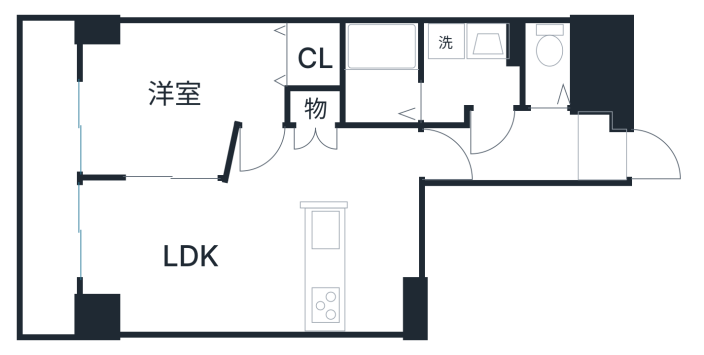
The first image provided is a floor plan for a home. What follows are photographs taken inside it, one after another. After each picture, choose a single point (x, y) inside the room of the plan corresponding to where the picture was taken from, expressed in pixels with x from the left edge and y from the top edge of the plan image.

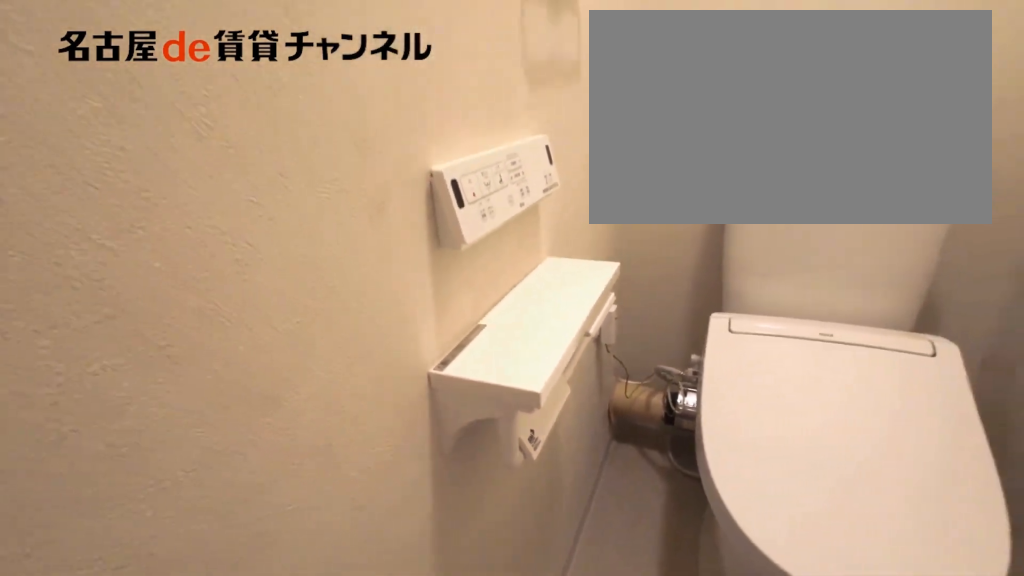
(549, 67)
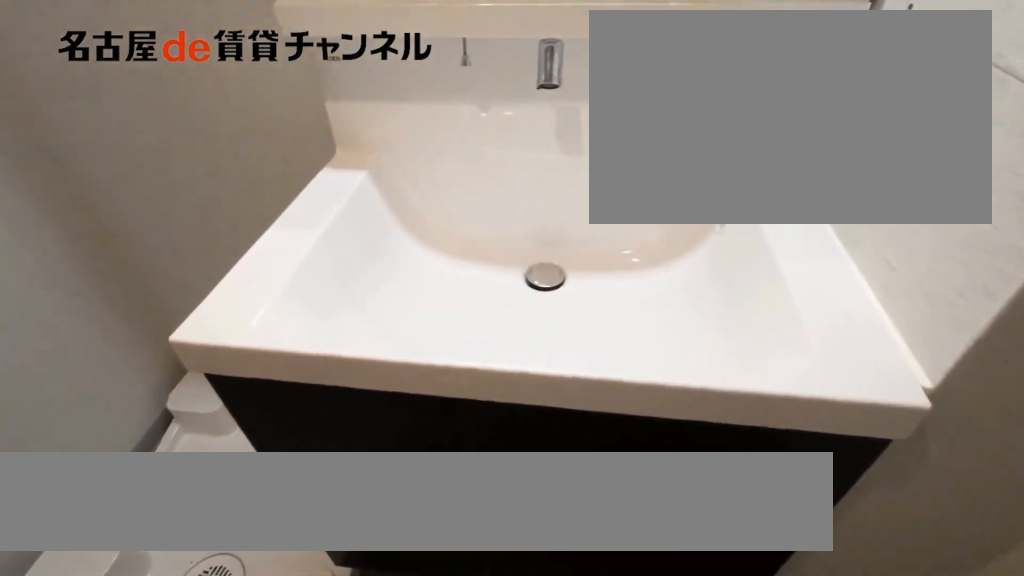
(471, 68)
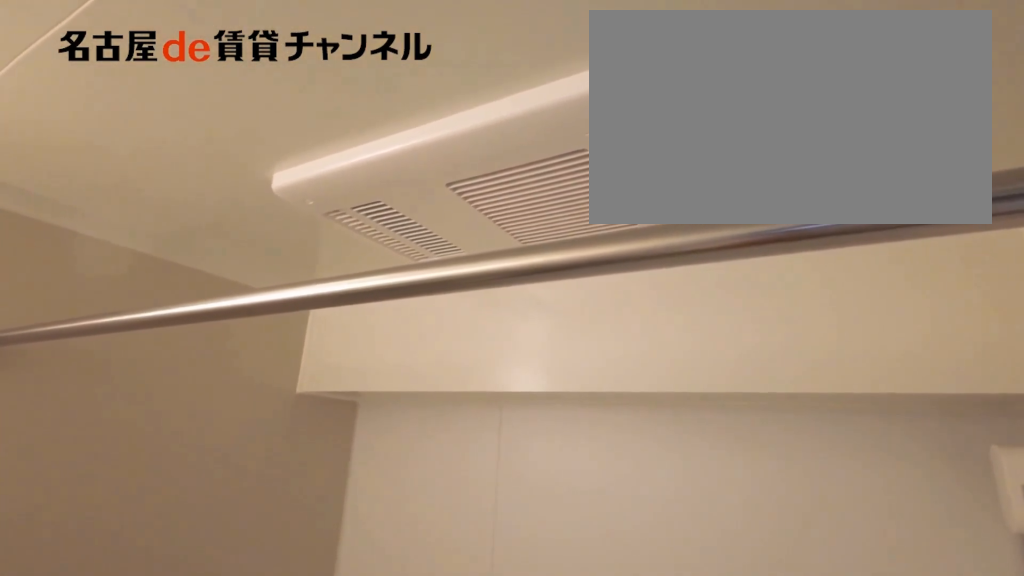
(379, 75)
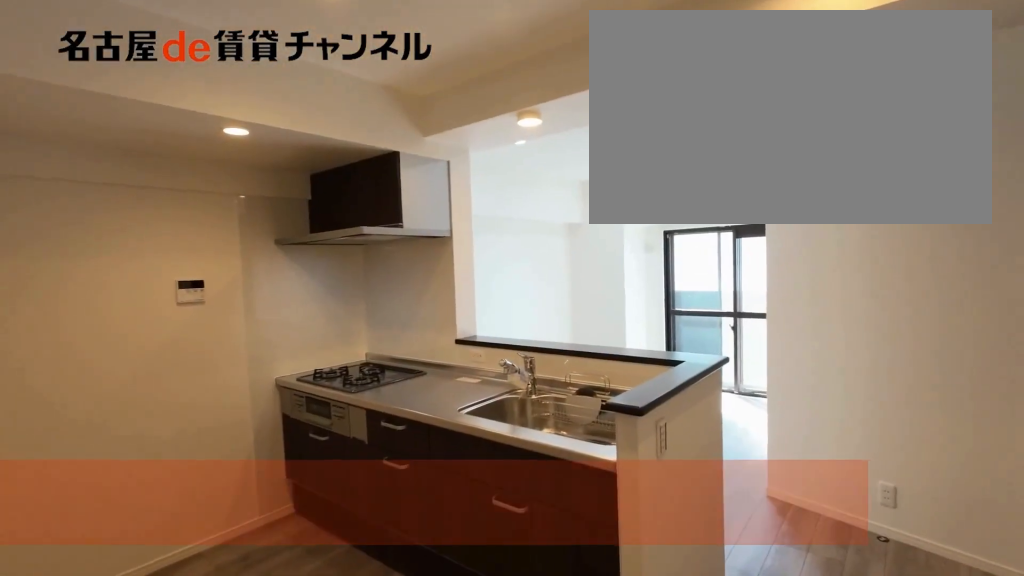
(360, 271)
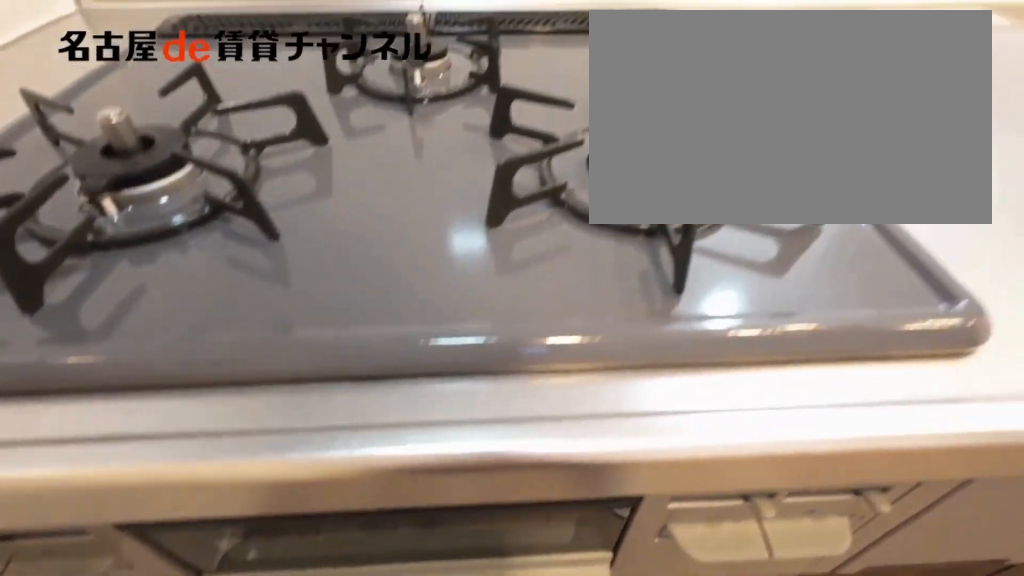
(360, 271)
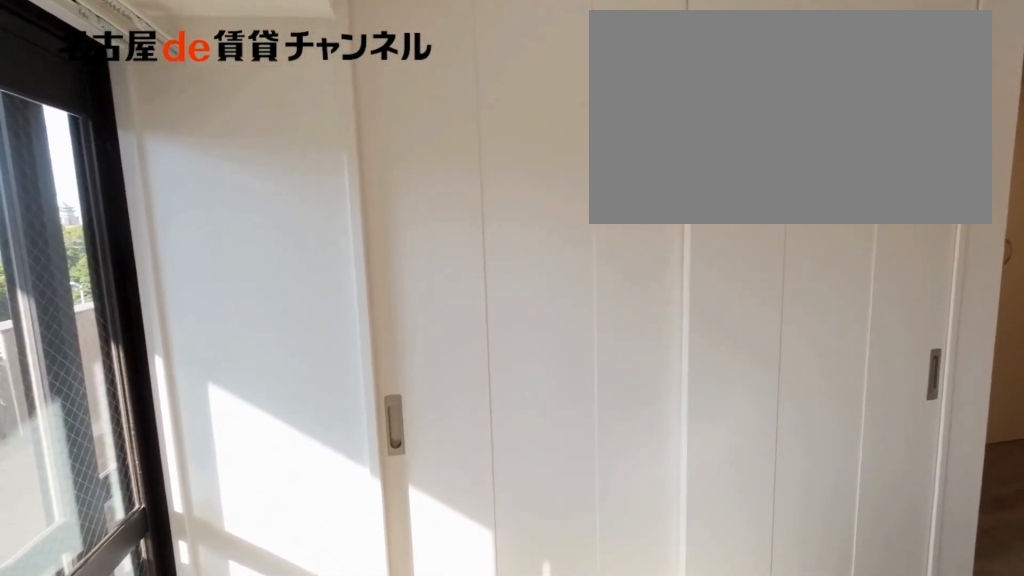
(189, 257)
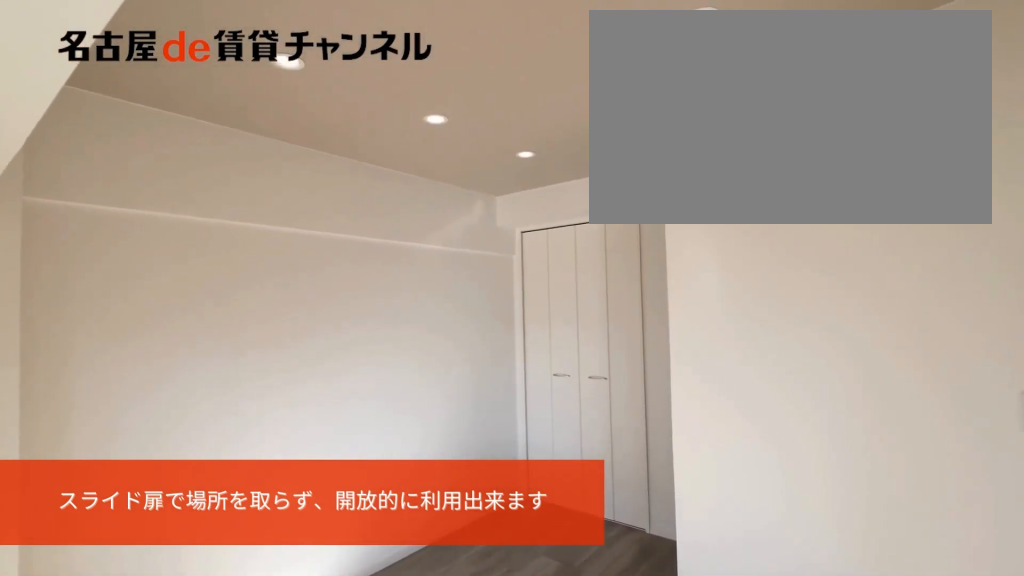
(175, 94)
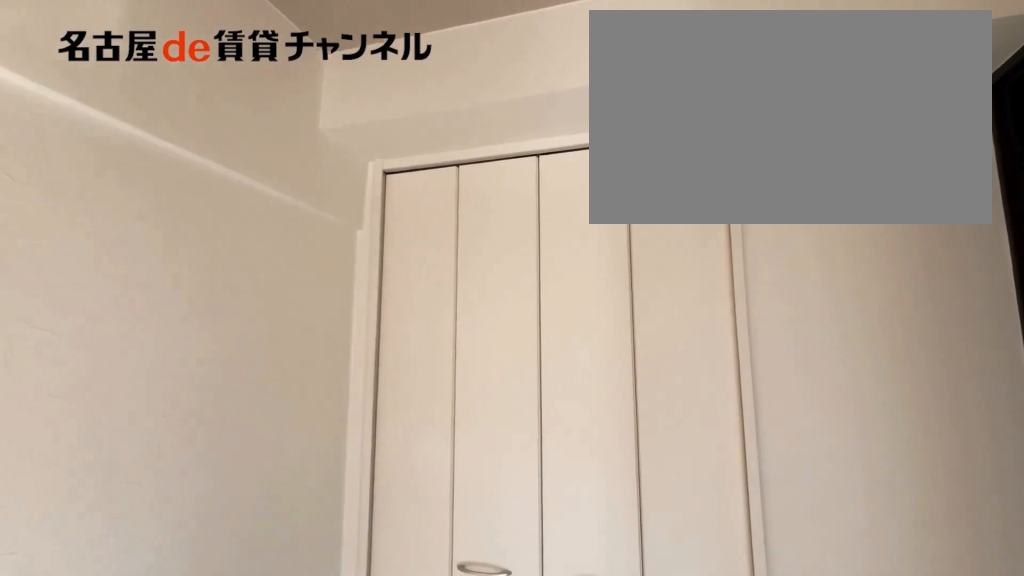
(175, 94)
